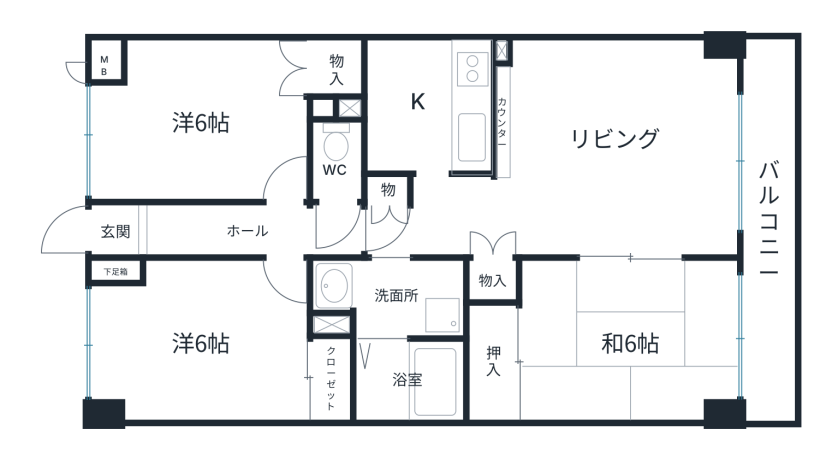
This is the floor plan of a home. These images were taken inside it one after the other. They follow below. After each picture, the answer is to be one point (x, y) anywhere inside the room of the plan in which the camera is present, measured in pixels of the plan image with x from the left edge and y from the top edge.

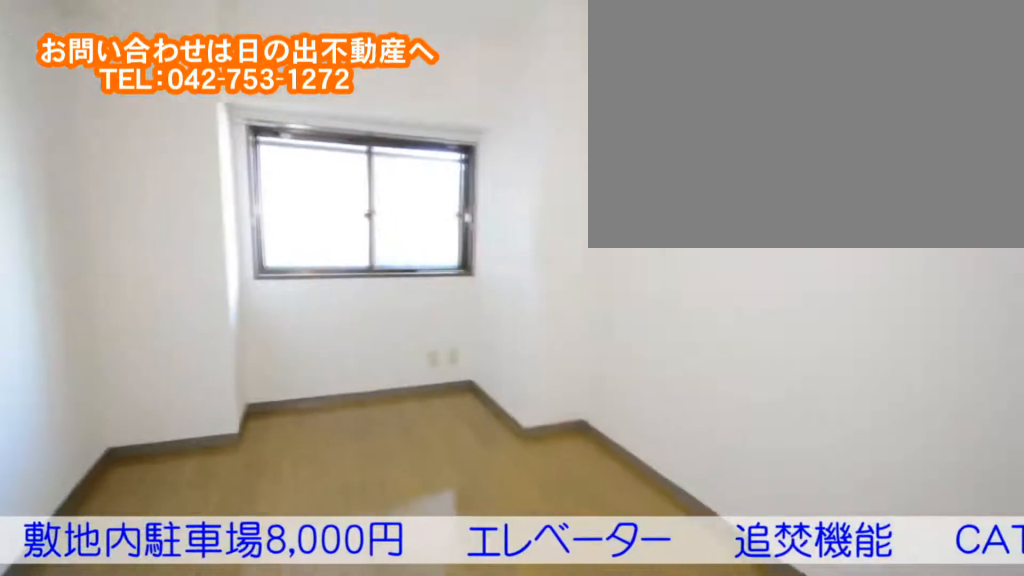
(154, 363)
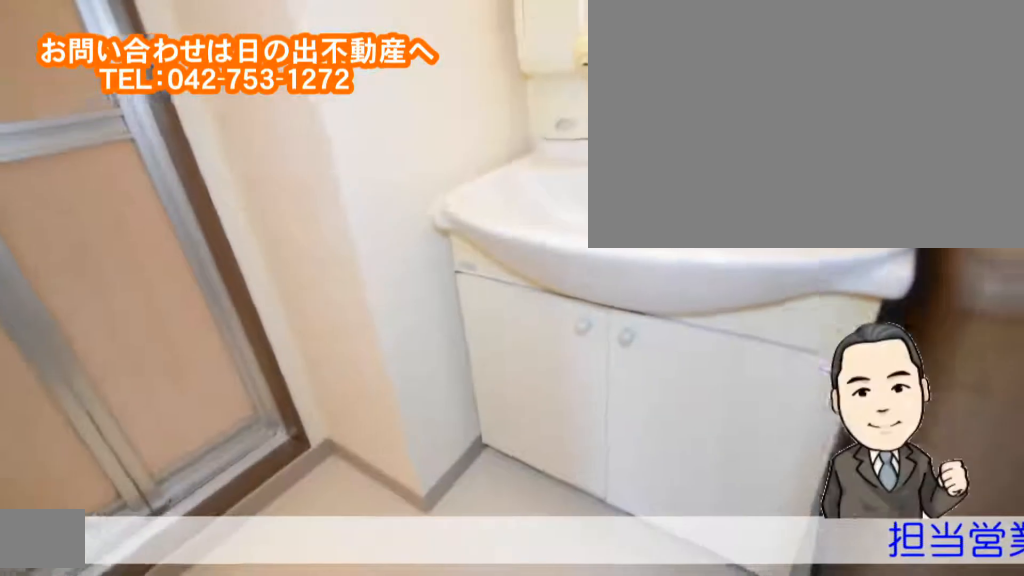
(419, 291)
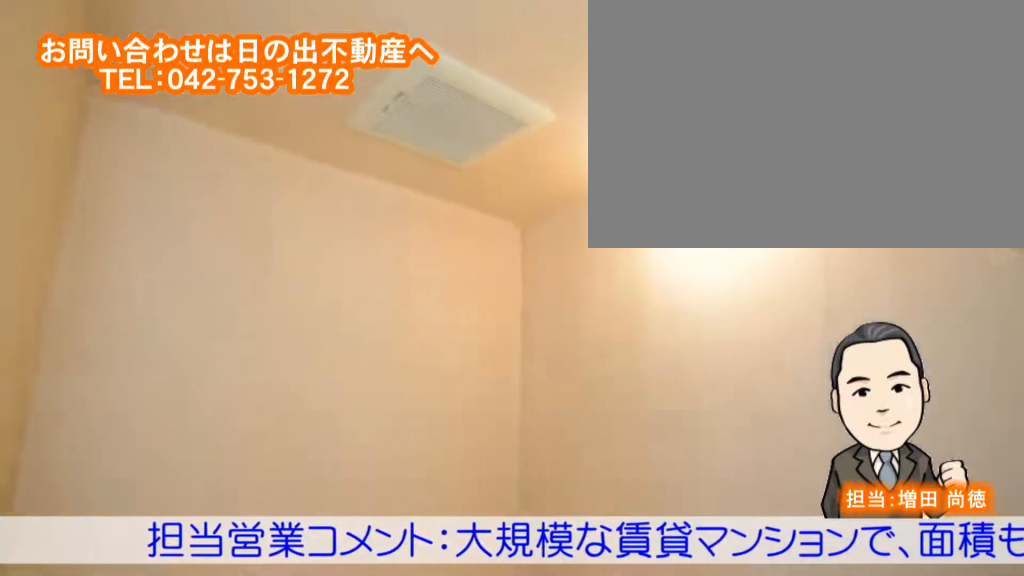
(409, 381)
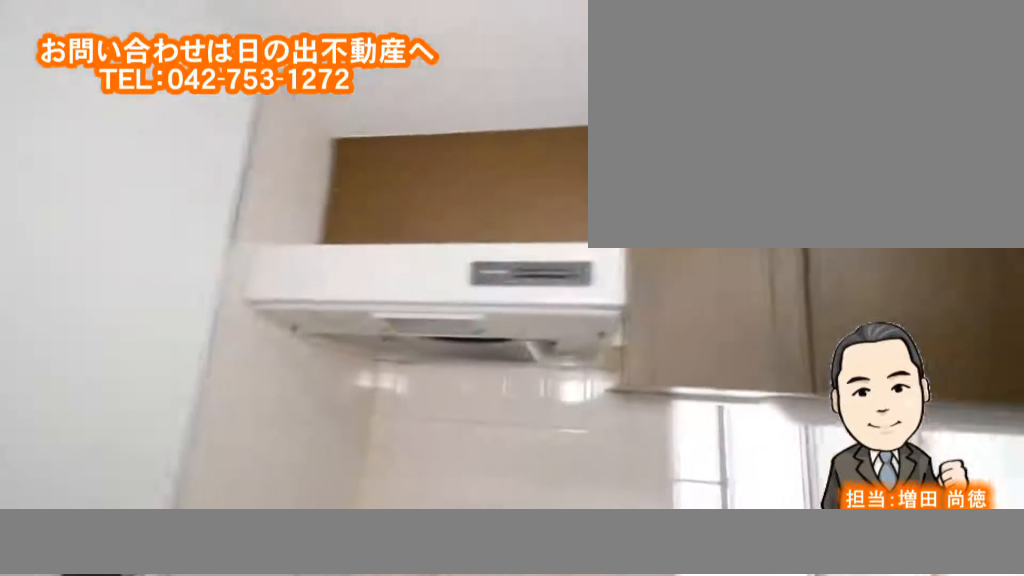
(413, 108)
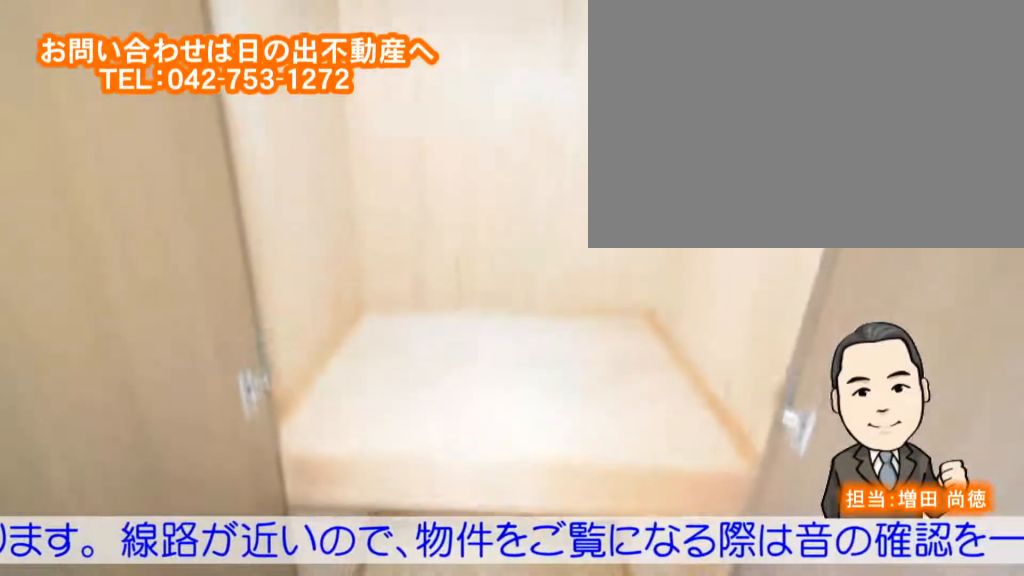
(608, 177)
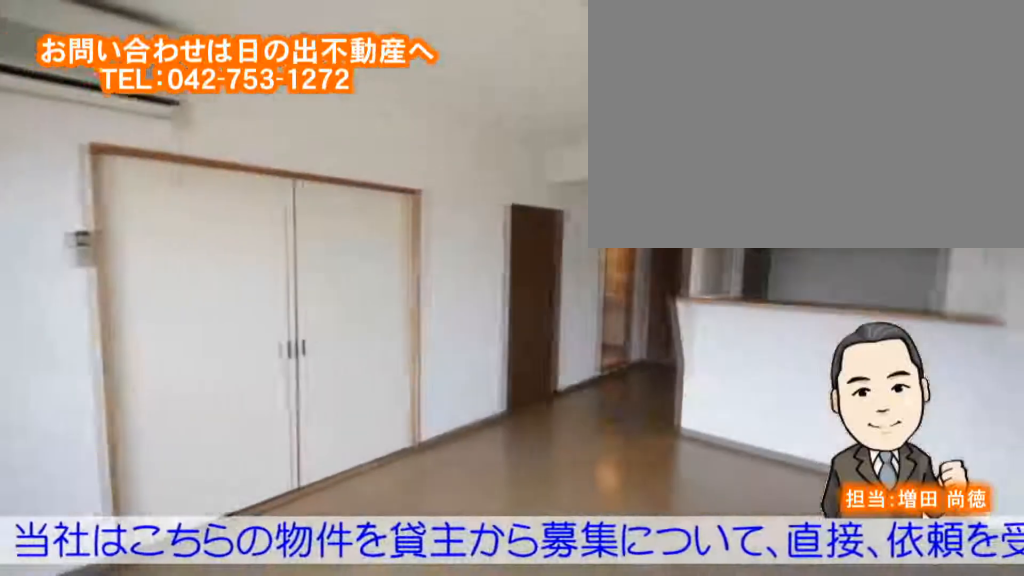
(608, 176)
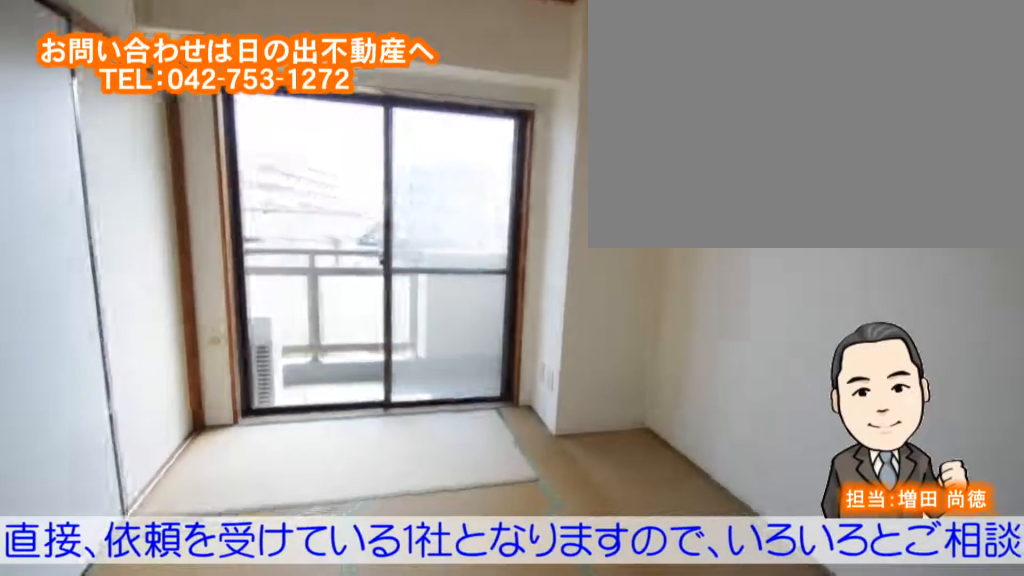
(574, 331)
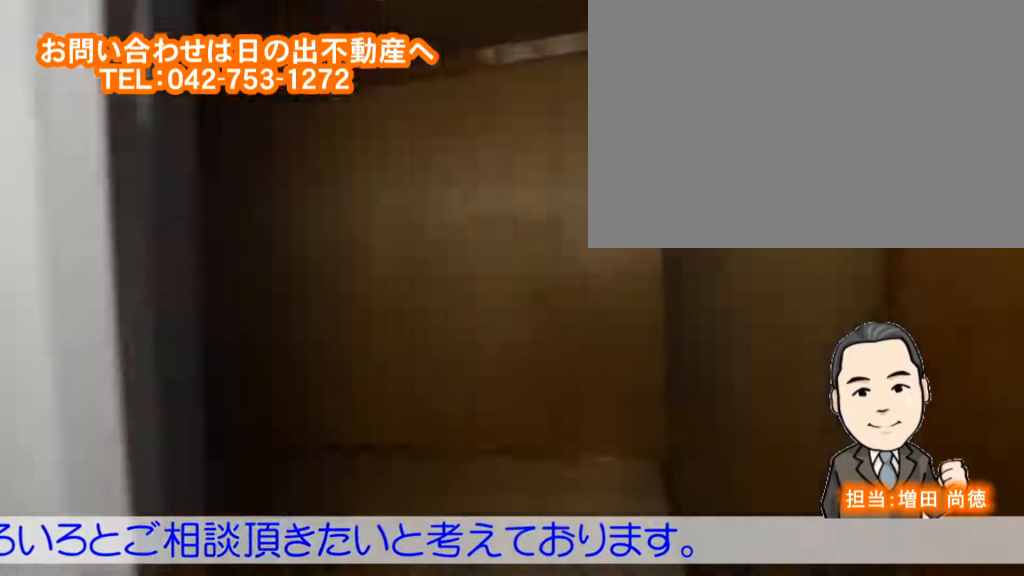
(574, 332)
